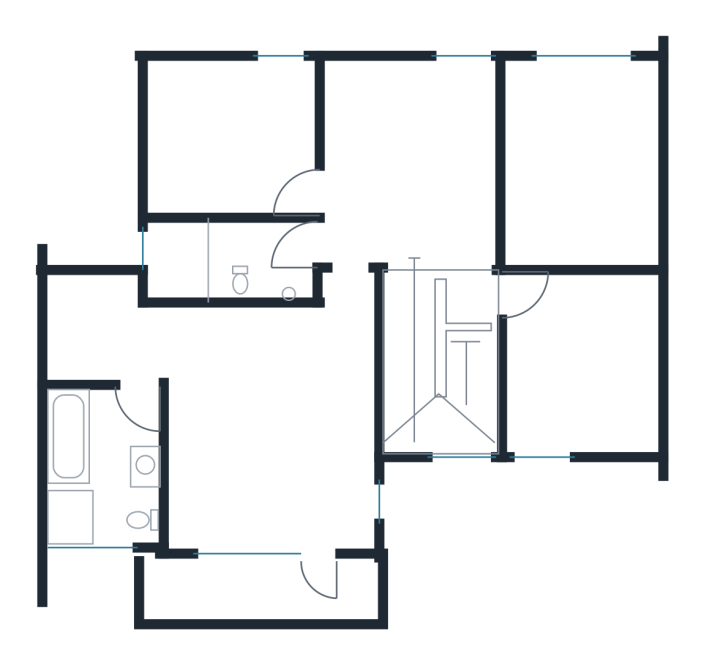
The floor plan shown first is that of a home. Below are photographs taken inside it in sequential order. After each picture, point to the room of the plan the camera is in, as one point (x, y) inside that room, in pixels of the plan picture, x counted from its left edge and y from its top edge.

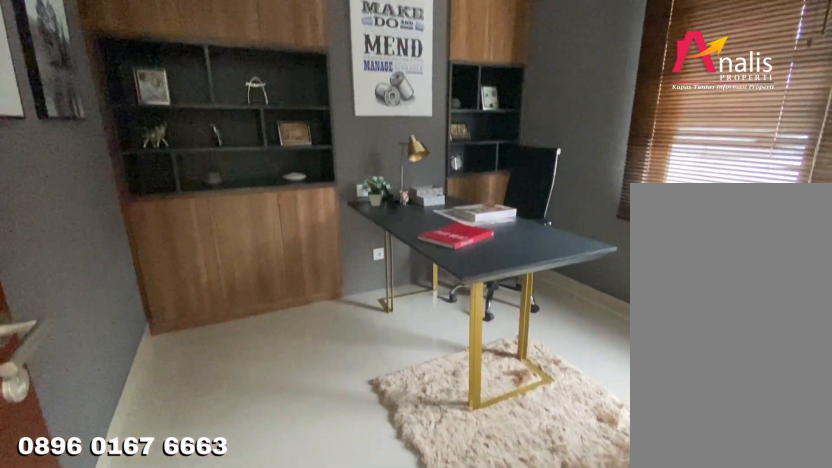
(229, 138)
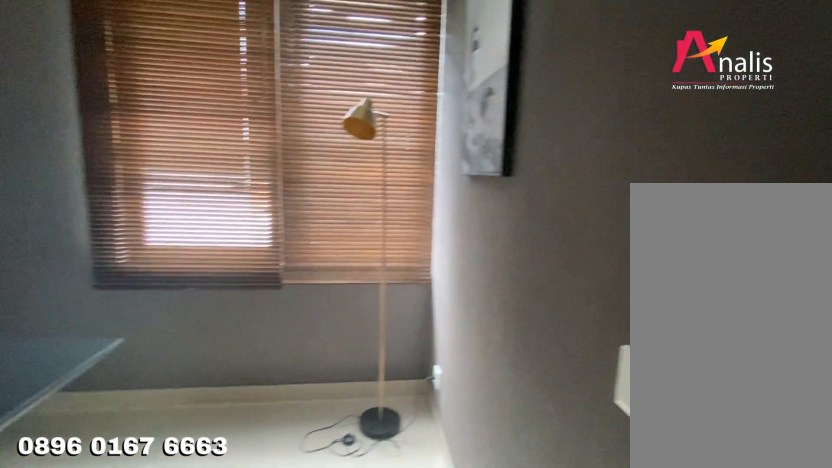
(229, 138)
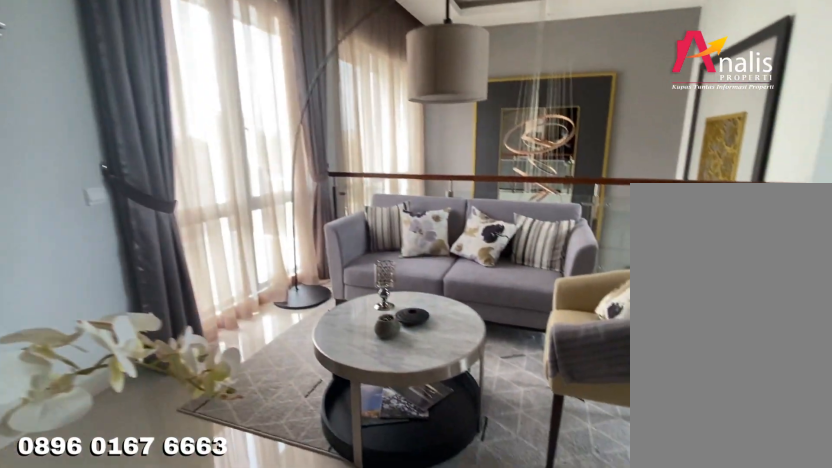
(412, 153)
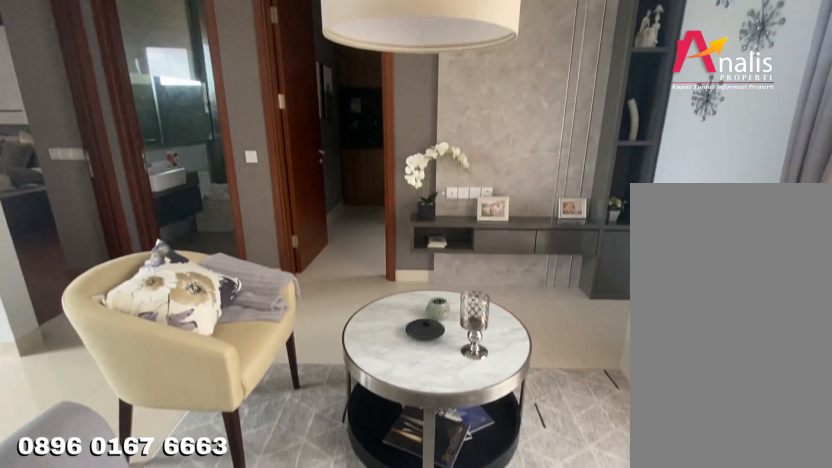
(412, 153)
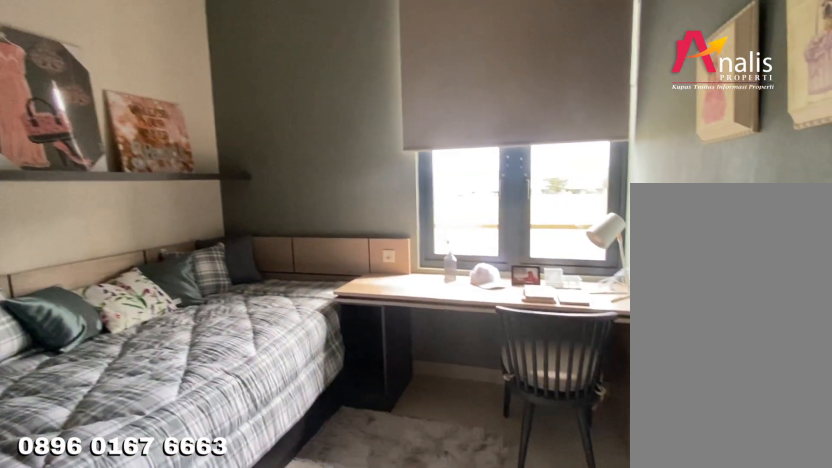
(582, 360)
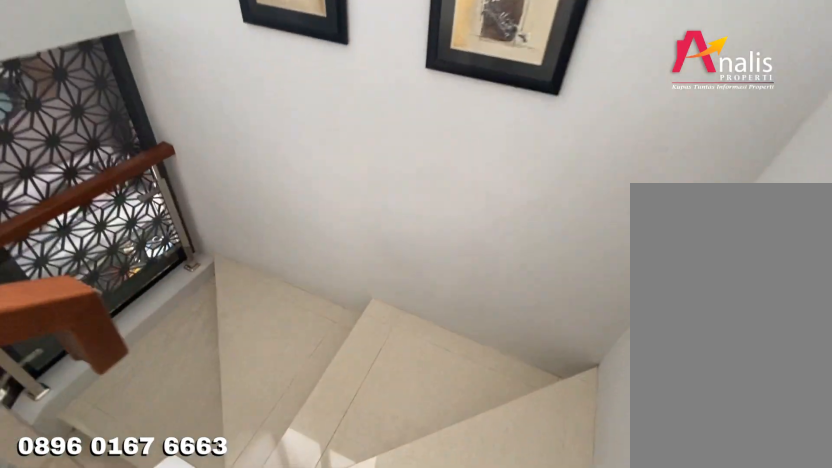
(434, 374)
